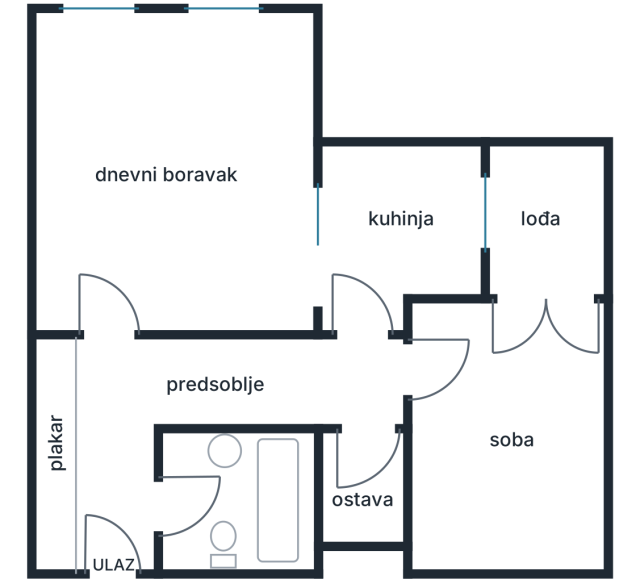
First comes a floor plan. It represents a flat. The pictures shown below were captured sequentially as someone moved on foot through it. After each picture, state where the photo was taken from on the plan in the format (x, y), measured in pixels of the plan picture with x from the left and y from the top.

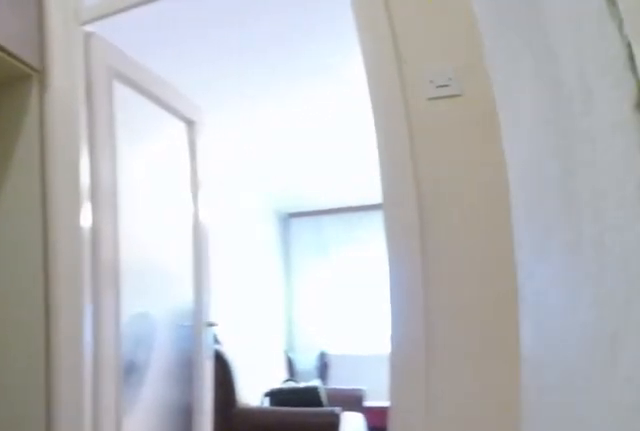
(155, 519)
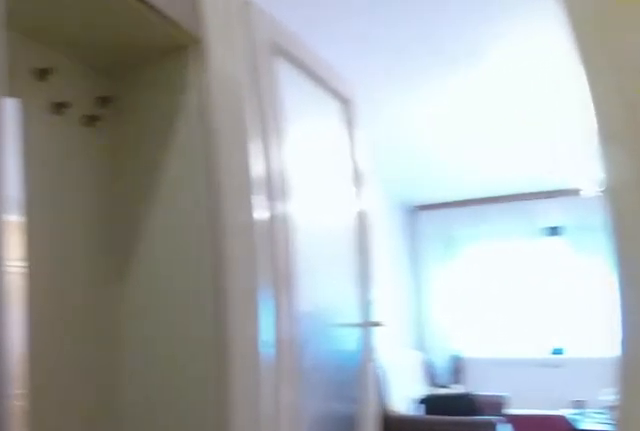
(140, 497)
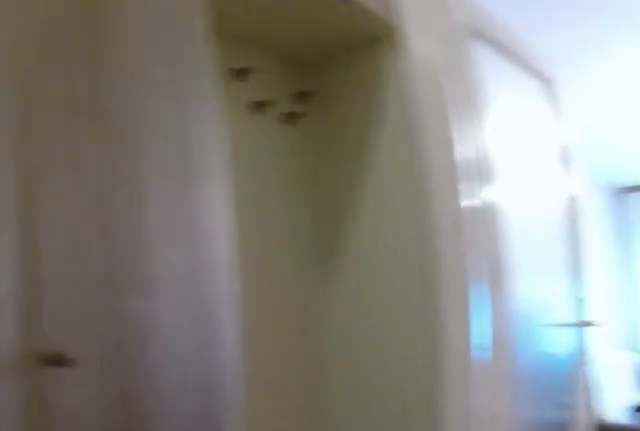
(144, 491)
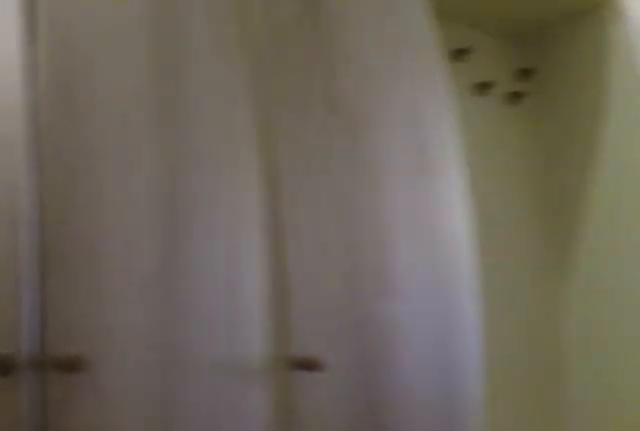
(145, 483)
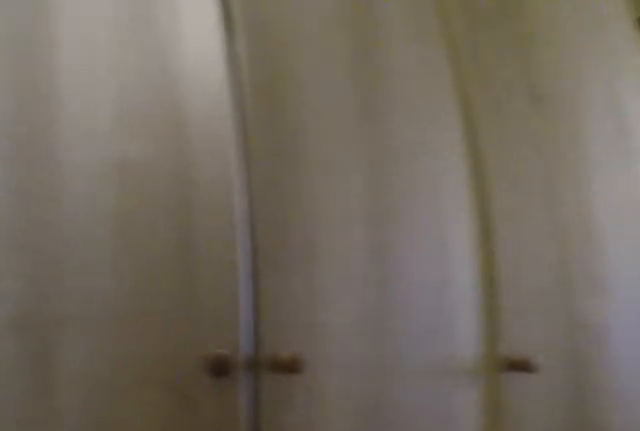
(145, 477)
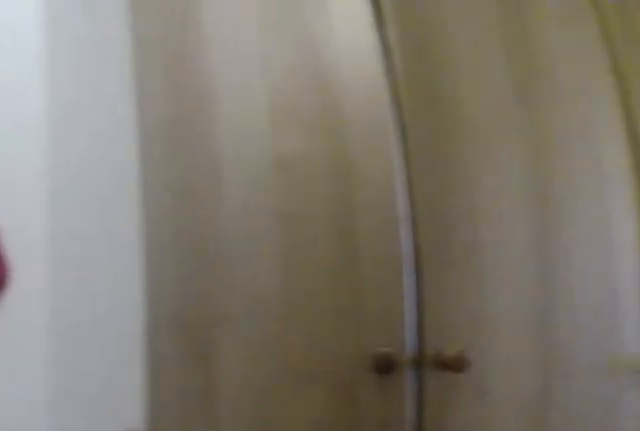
(141, 471)
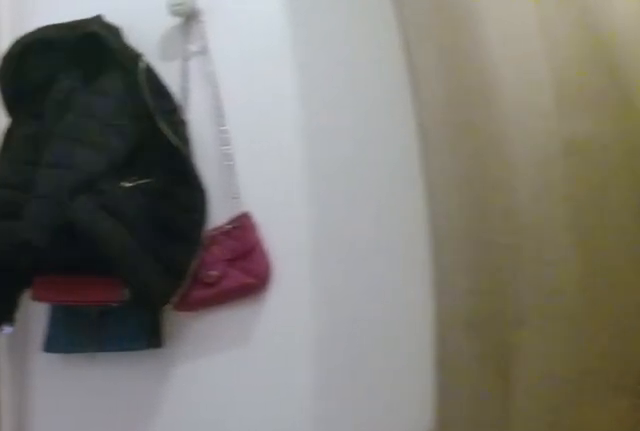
(130, 463)
